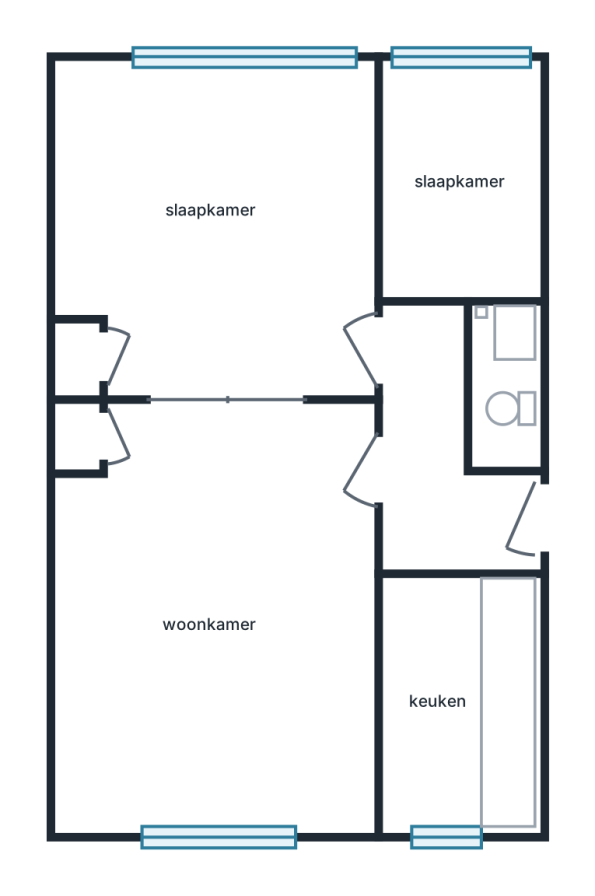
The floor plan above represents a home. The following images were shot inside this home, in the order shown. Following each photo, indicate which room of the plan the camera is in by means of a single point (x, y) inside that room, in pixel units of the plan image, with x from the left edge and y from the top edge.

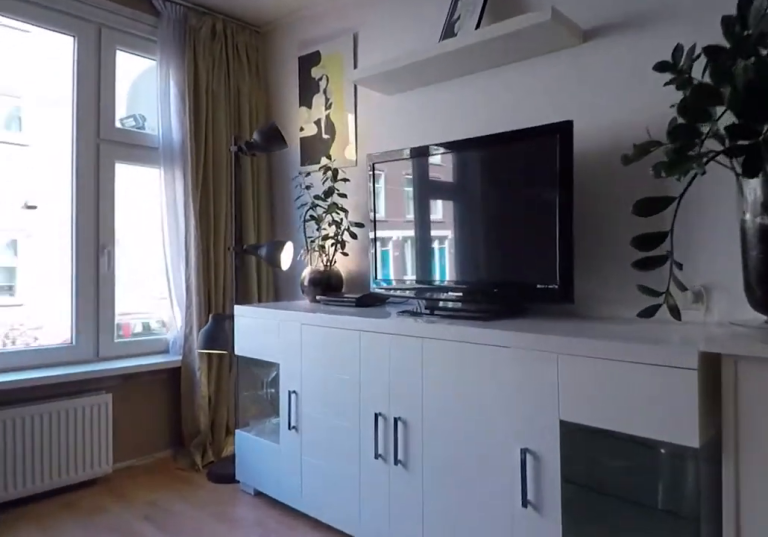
(222, 620)
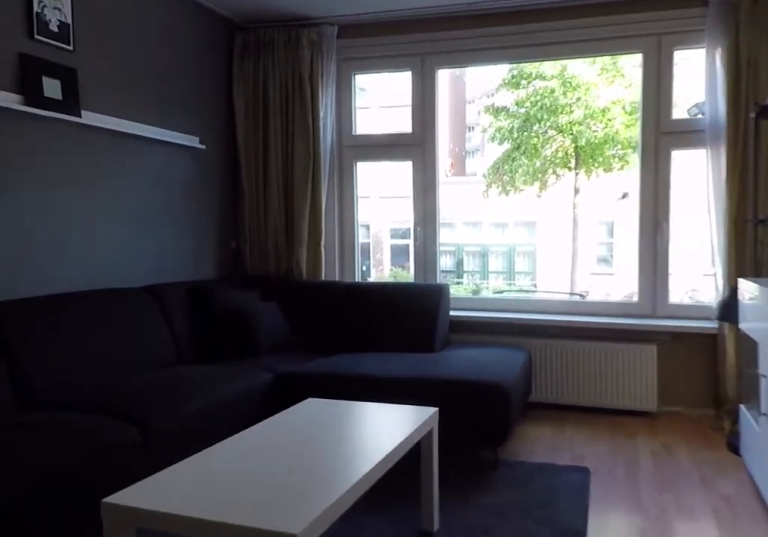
(222, 620)
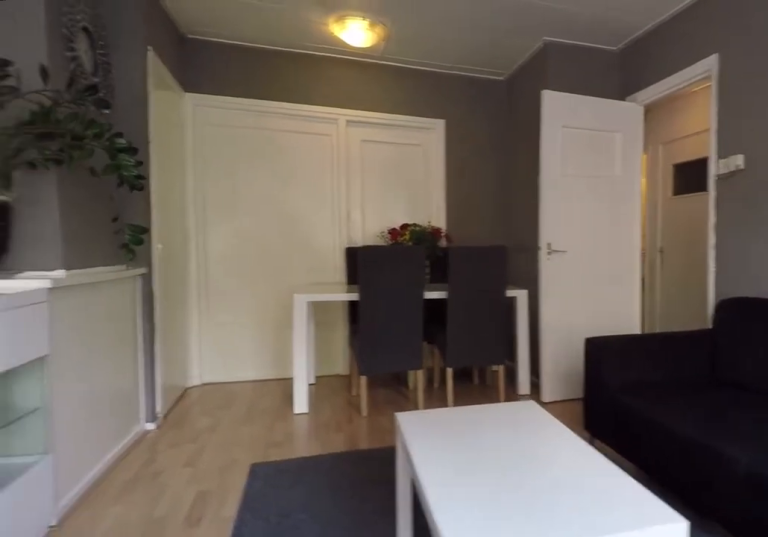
(222, 620)
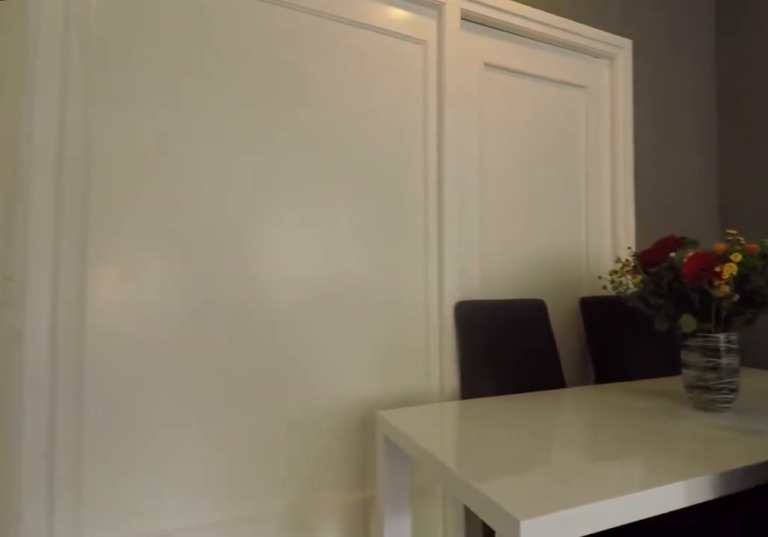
(222, 620)
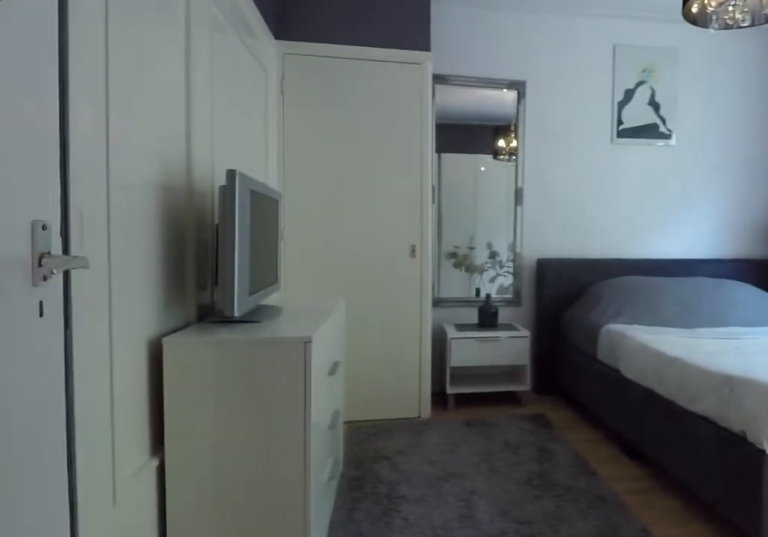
(223, 228)
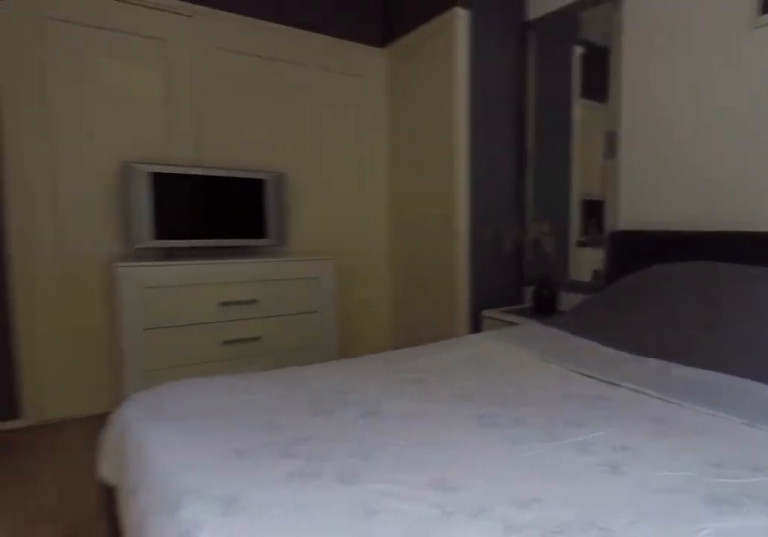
(223, 228)
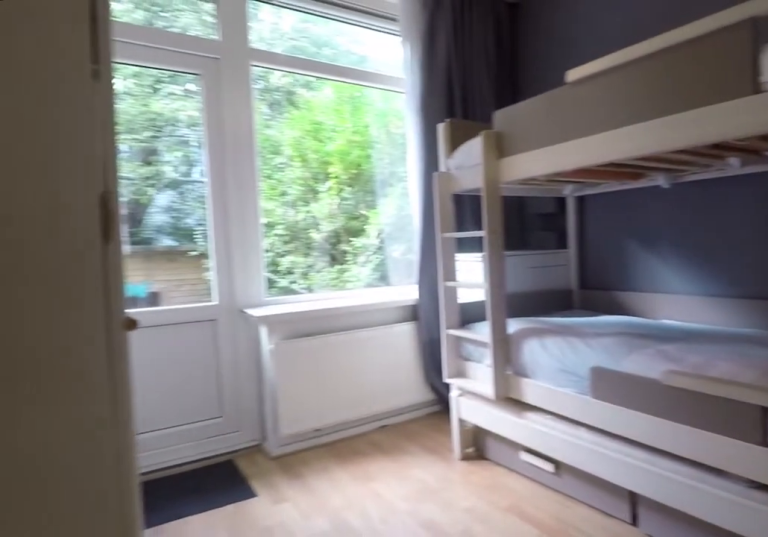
(458, 183)
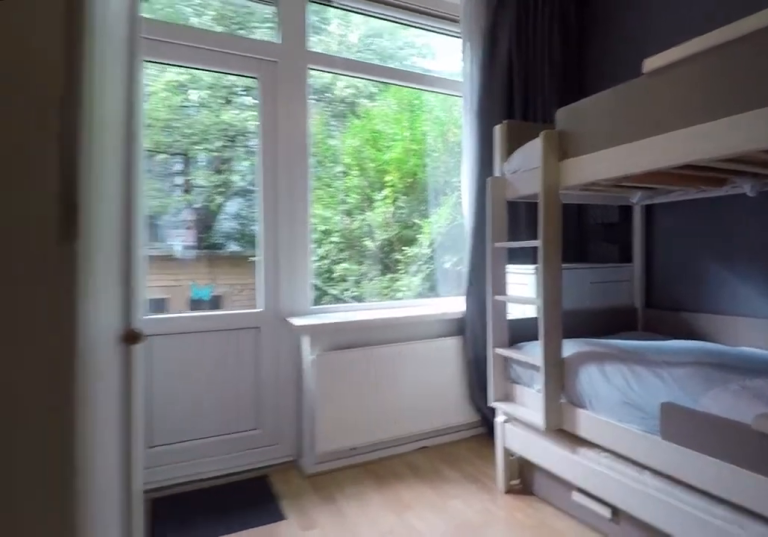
(458, 183)
